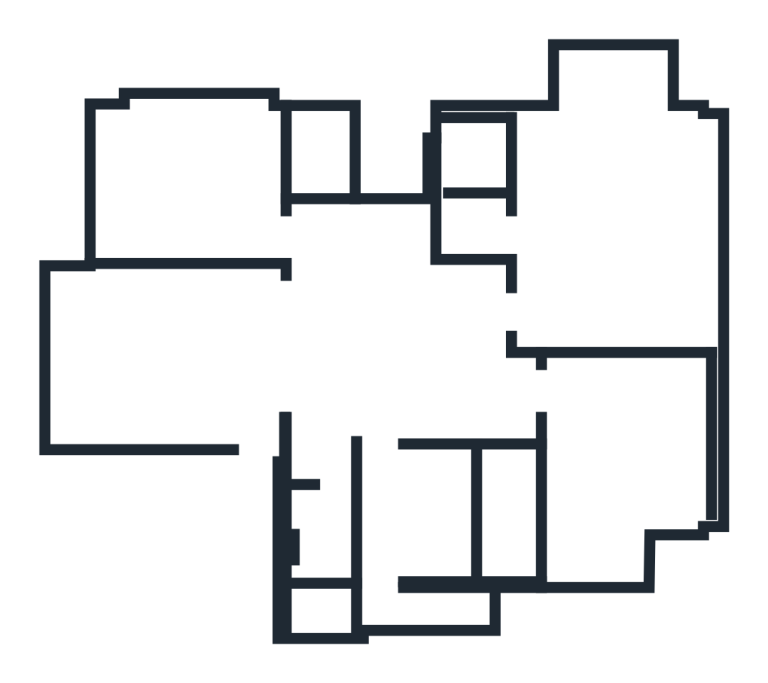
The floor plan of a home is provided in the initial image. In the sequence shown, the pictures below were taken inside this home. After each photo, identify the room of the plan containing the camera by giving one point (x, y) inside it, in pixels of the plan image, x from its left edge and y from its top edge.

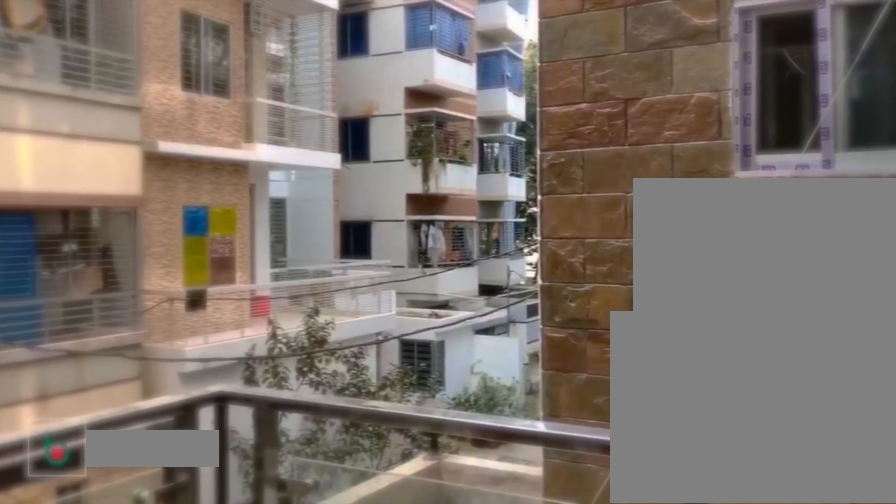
(318, 151)
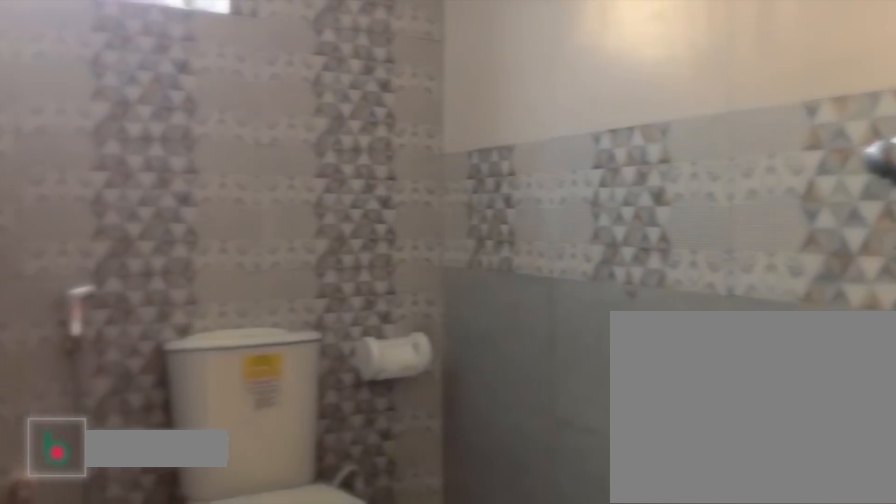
(504, 524)
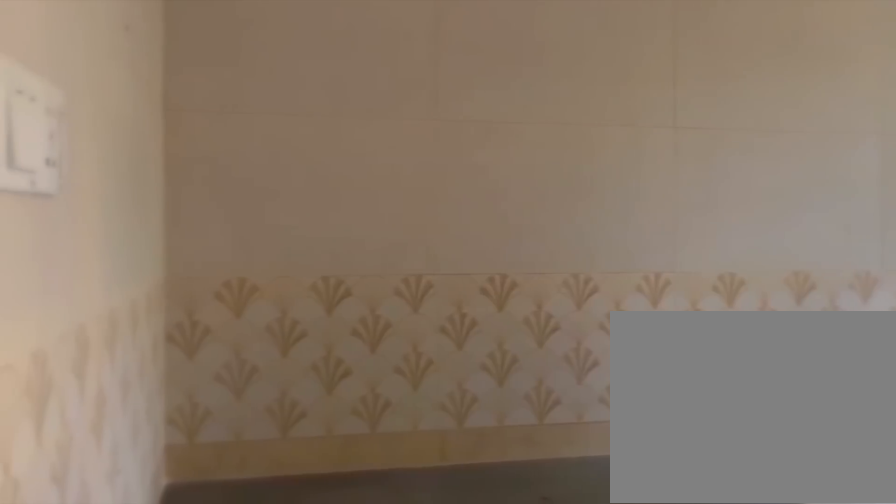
(411, 529)
